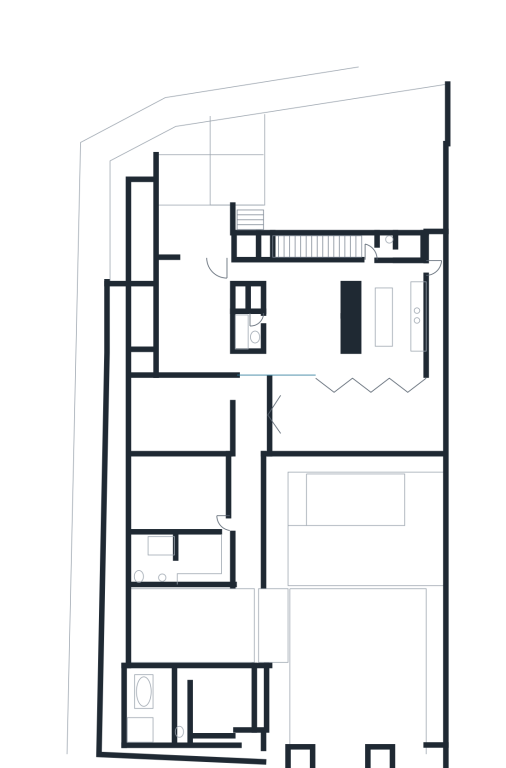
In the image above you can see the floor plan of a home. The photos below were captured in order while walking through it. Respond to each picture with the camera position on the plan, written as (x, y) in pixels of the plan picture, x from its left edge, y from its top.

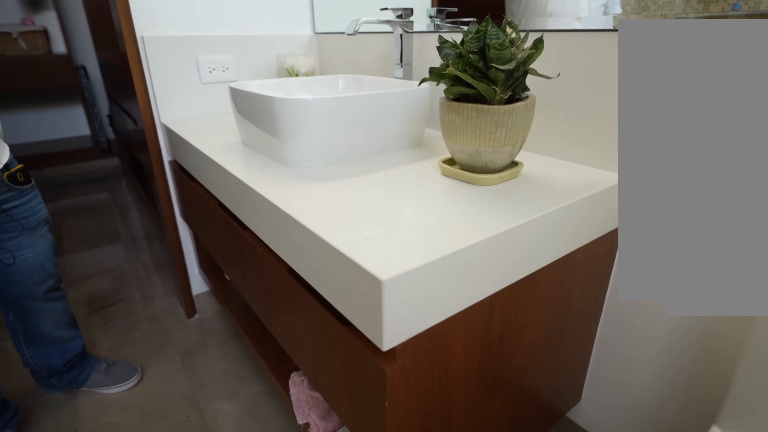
(150, 565)
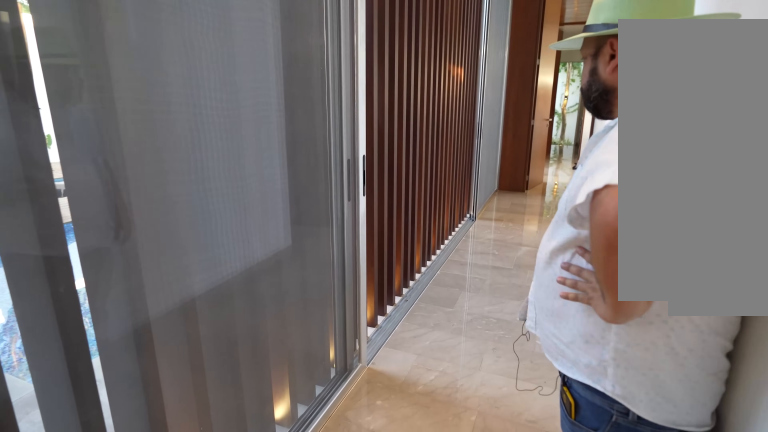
(249, 466)
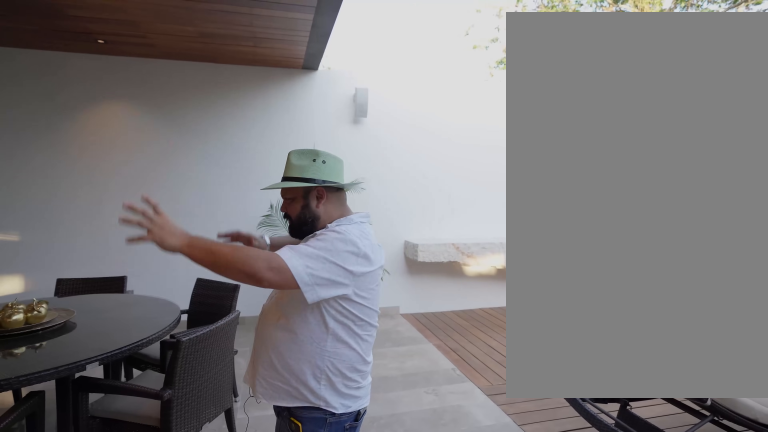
(350, 449)
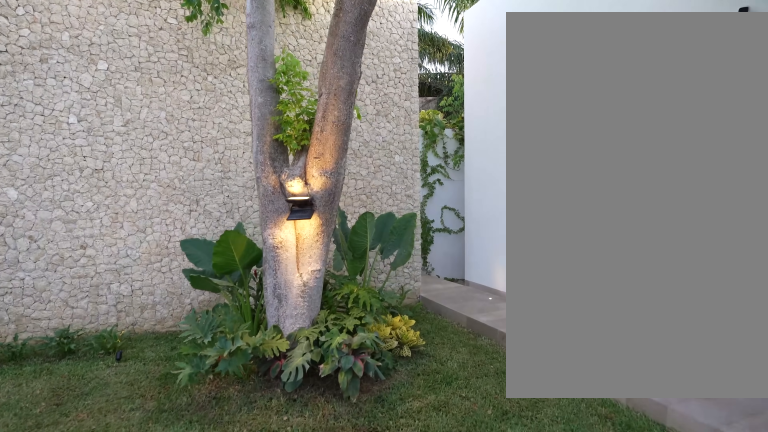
(315, 676)
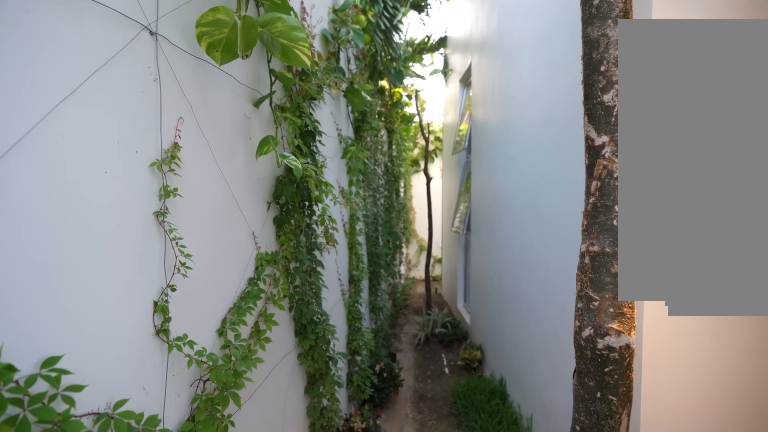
(270, 757)
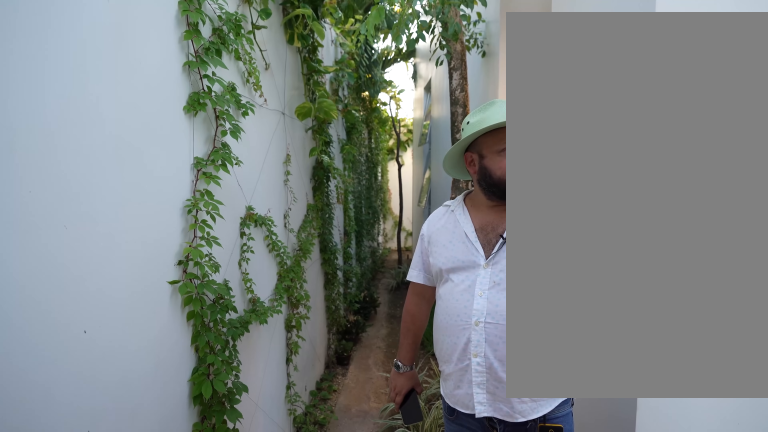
(270, 757)
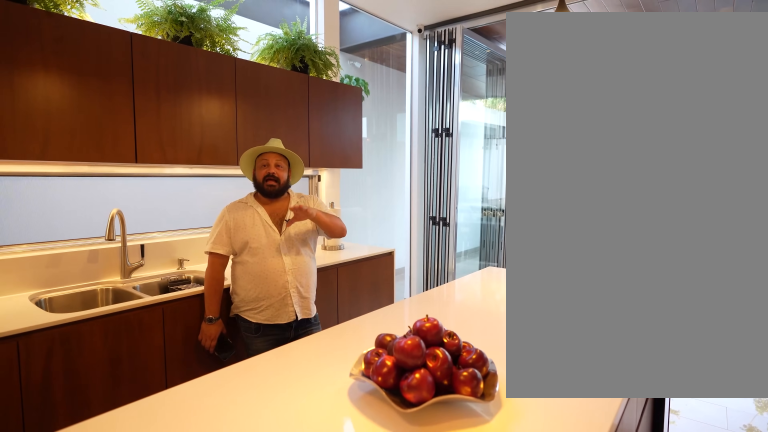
(366, 312)
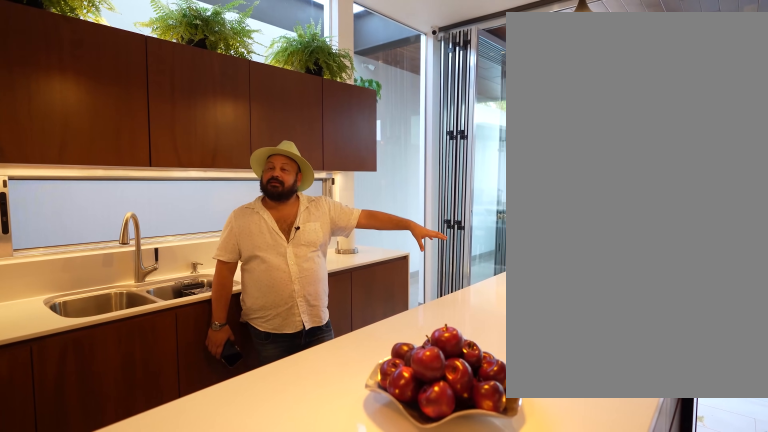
(368, 304)
